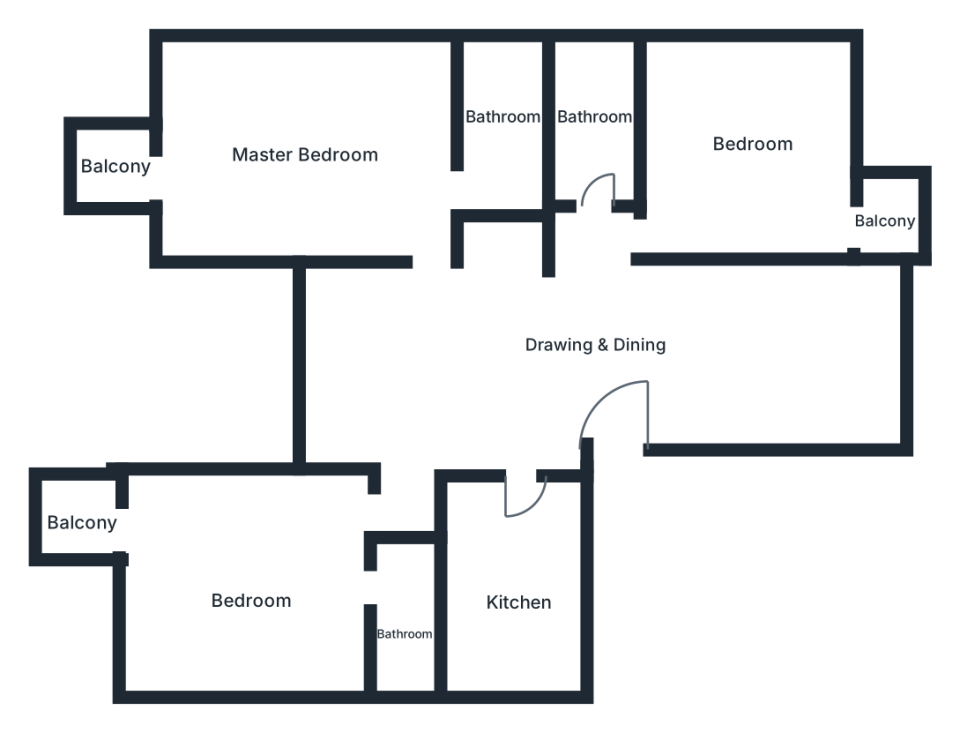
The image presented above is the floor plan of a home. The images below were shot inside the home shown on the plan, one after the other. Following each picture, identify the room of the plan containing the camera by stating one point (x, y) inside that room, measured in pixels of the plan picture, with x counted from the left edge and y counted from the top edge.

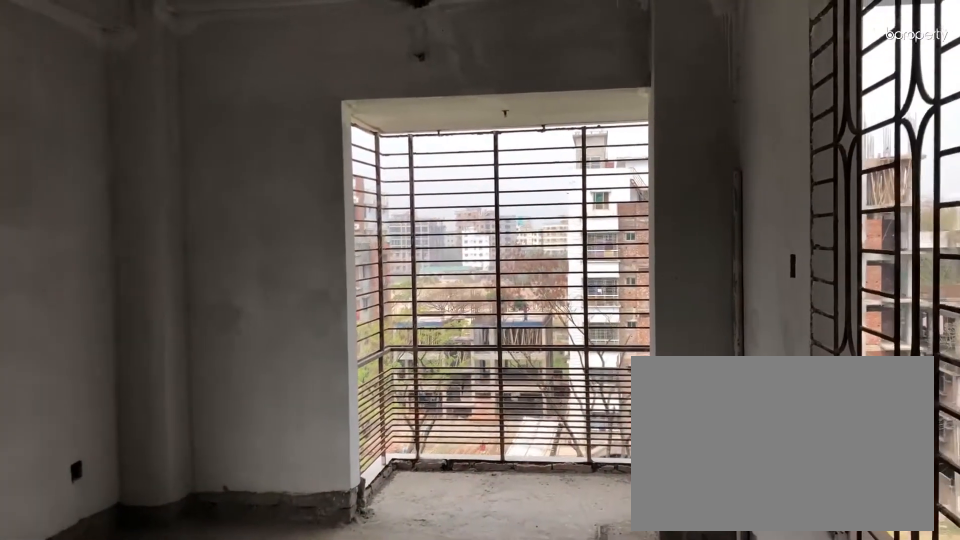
(259, 588)
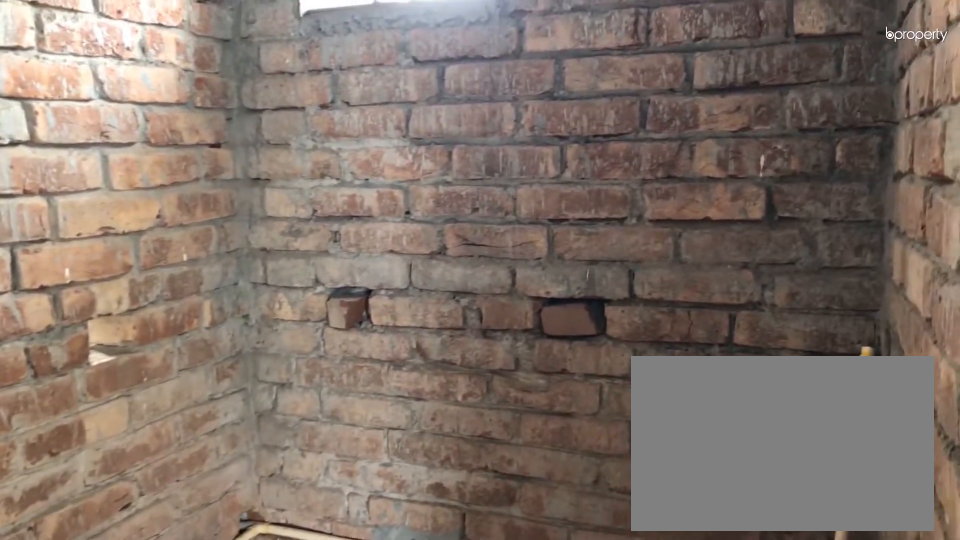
(406, 631)
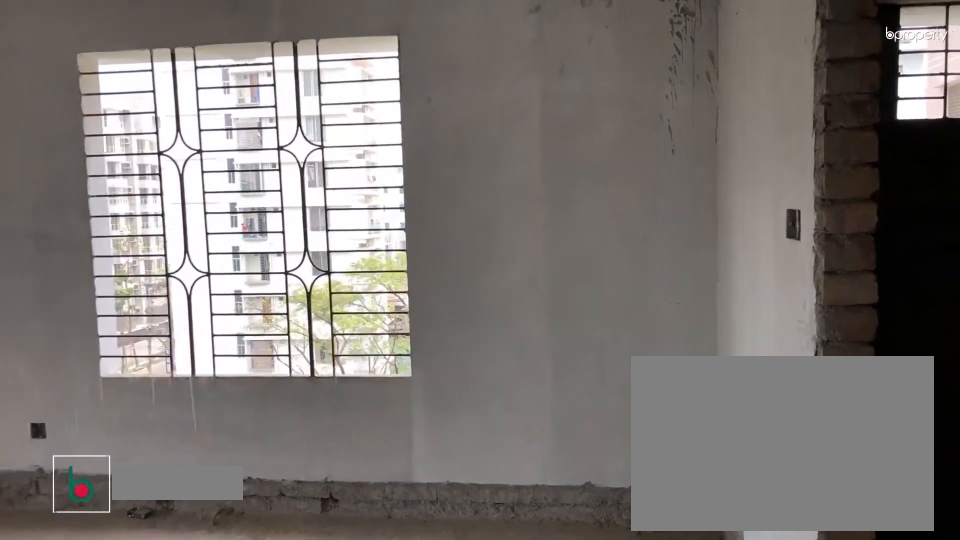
(321, 144)
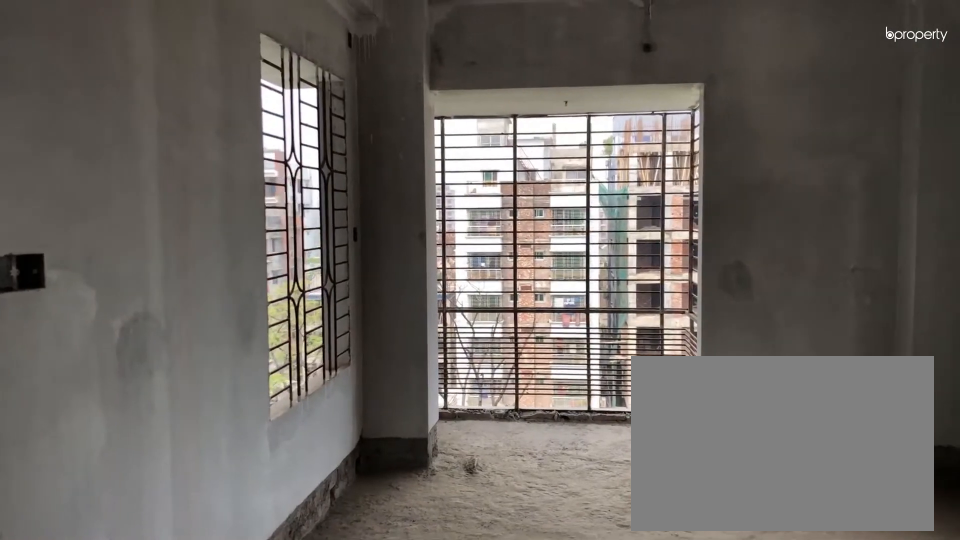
(321, 144)
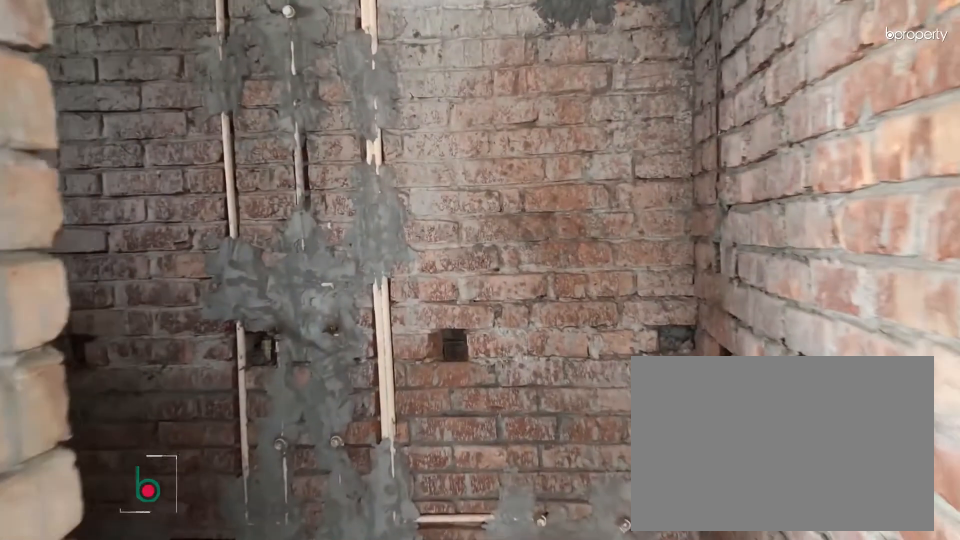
(504, 101)
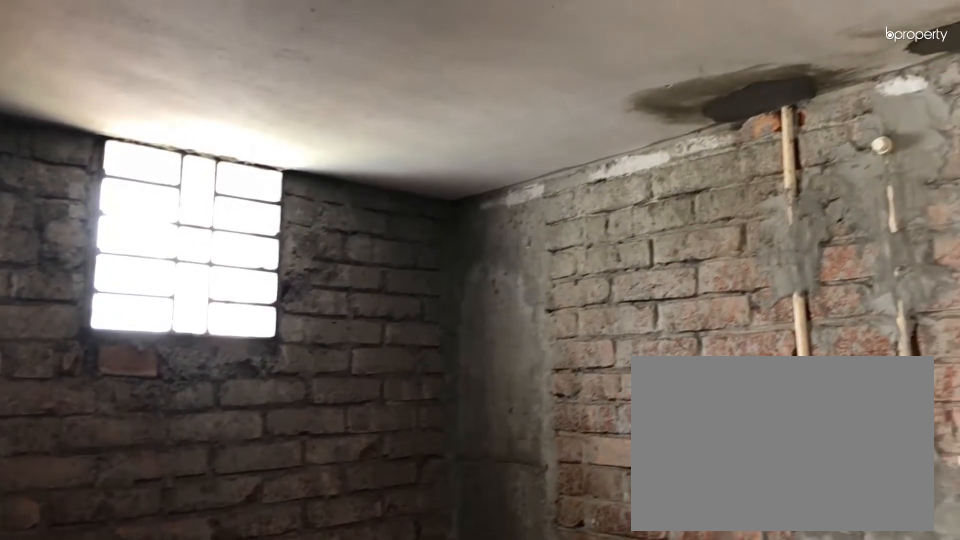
(504, 101)
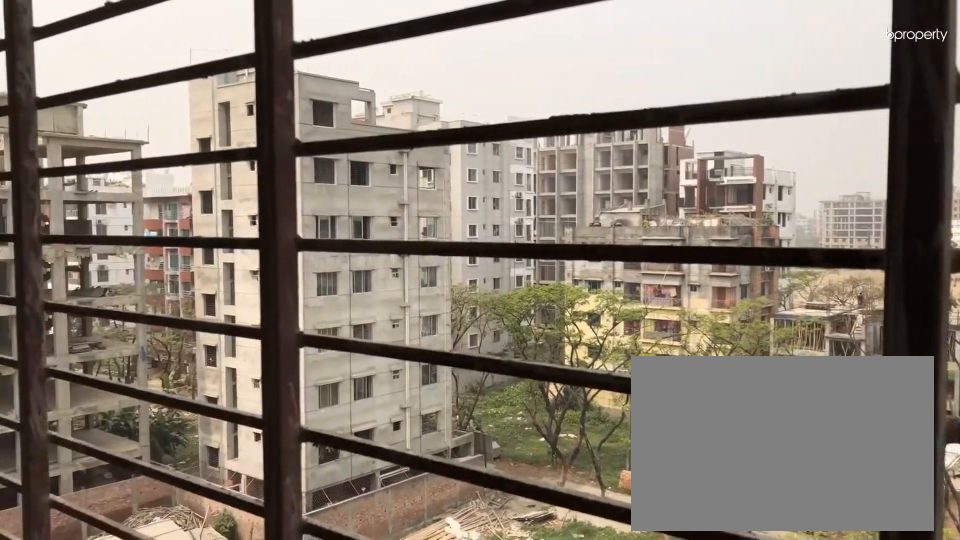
(120, 170)
